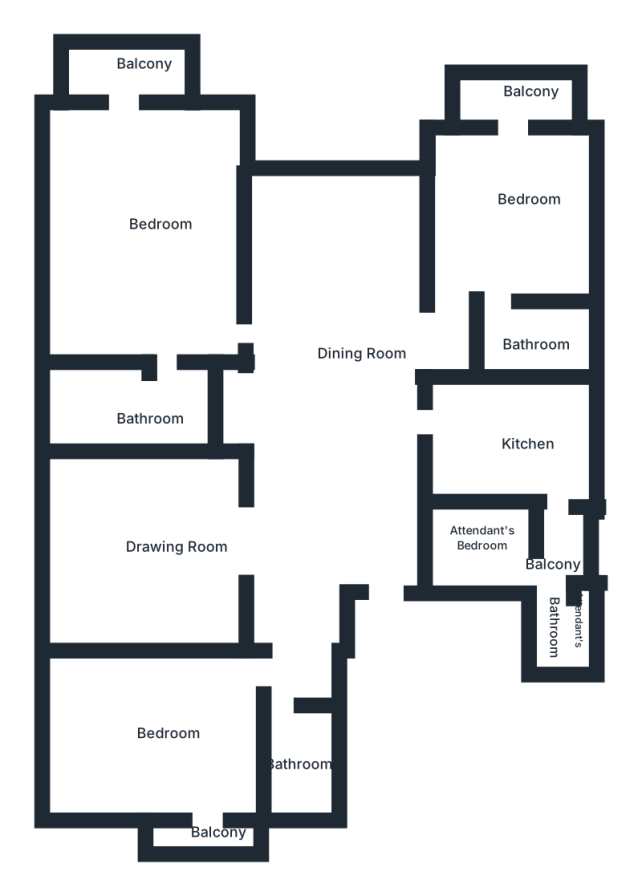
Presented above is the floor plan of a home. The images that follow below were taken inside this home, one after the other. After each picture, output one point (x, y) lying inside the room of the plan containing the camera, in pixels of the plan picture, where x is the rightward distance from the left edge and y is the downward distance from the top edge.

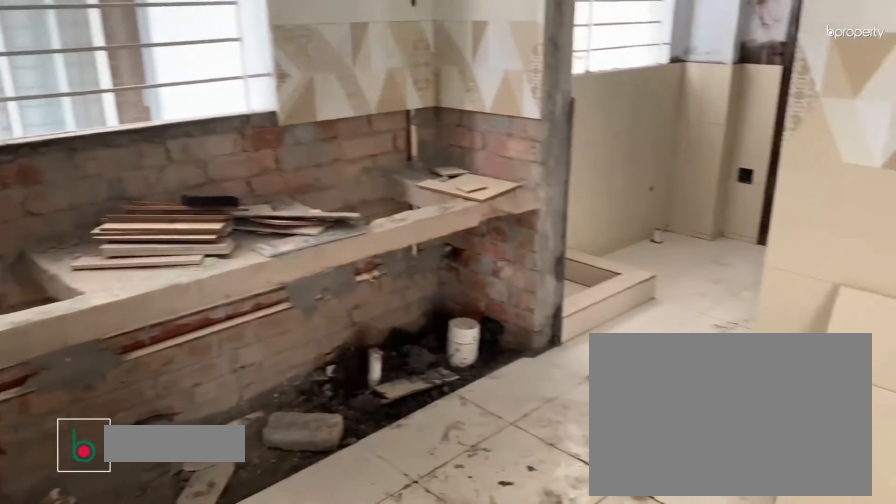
(517, 428)
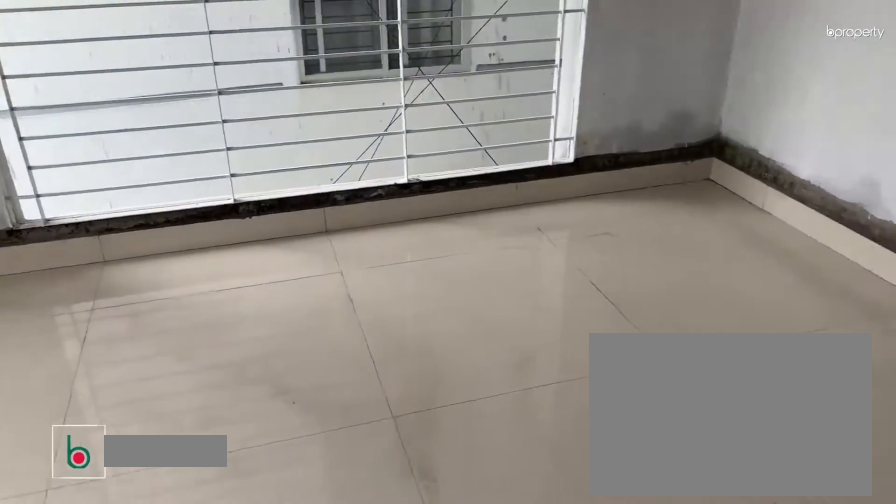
(514, 224)
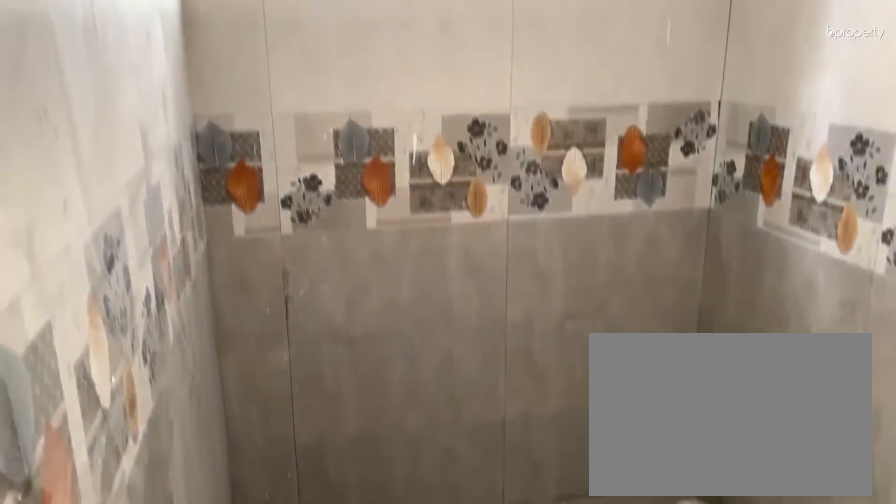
(527, 340)
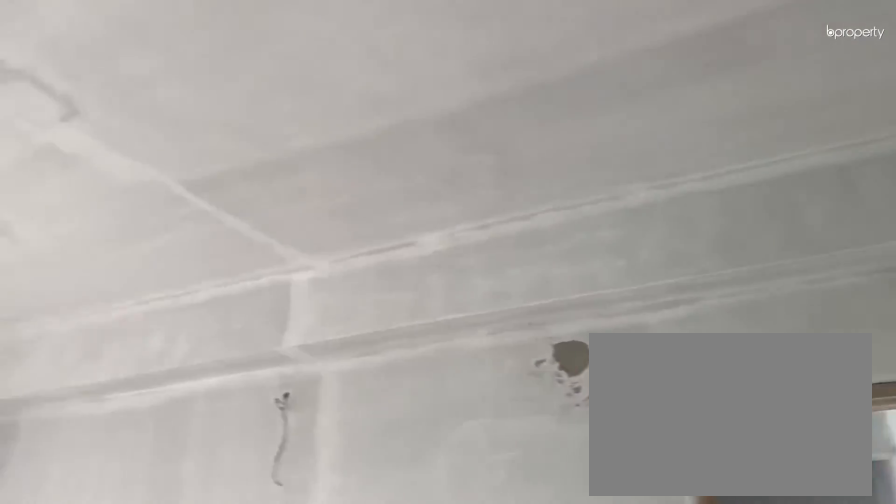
(161, 251)
